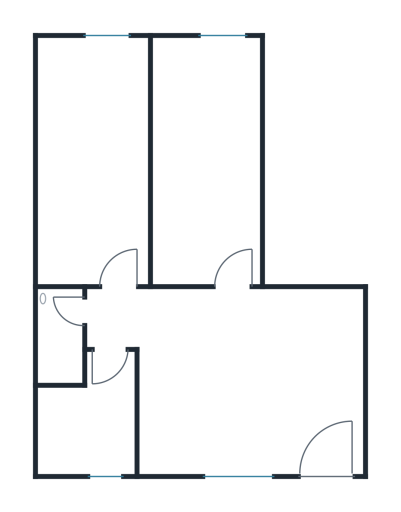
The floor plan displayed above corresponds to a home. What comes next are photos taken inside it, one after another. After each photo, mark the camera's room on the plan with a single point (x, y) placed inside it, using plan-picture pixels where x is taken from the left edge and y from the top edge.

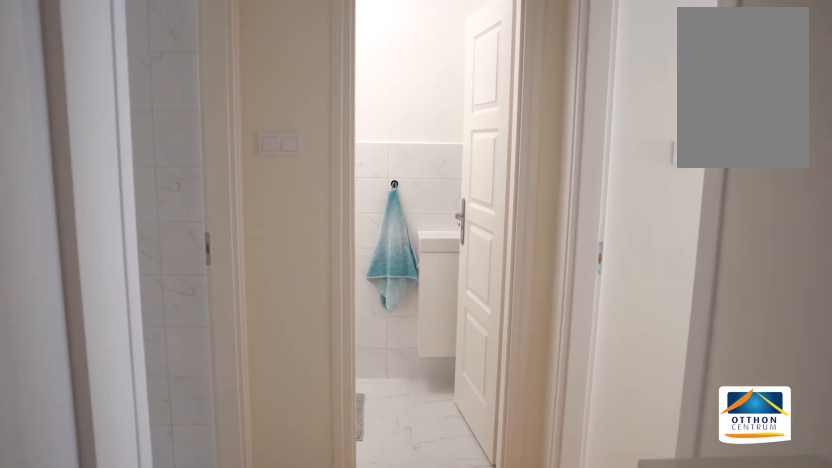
(140, 325)
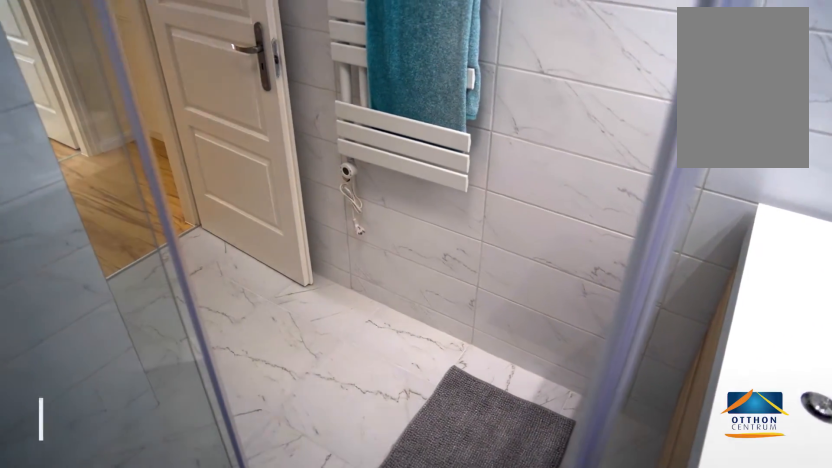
(90, 427)
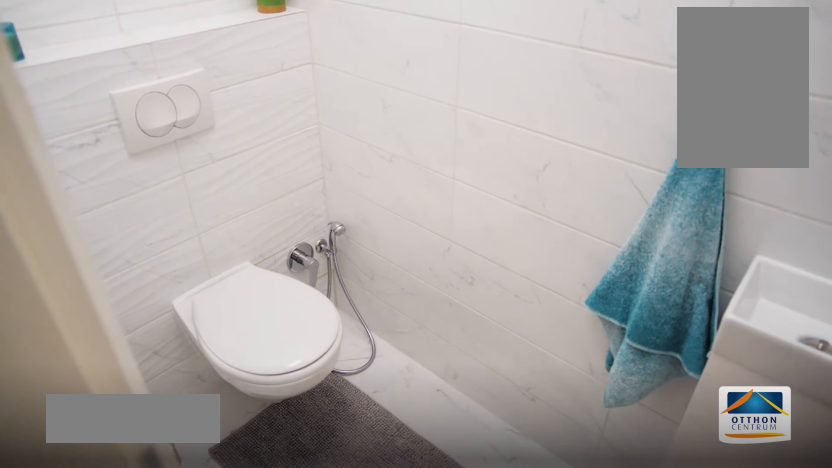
(62, 338)
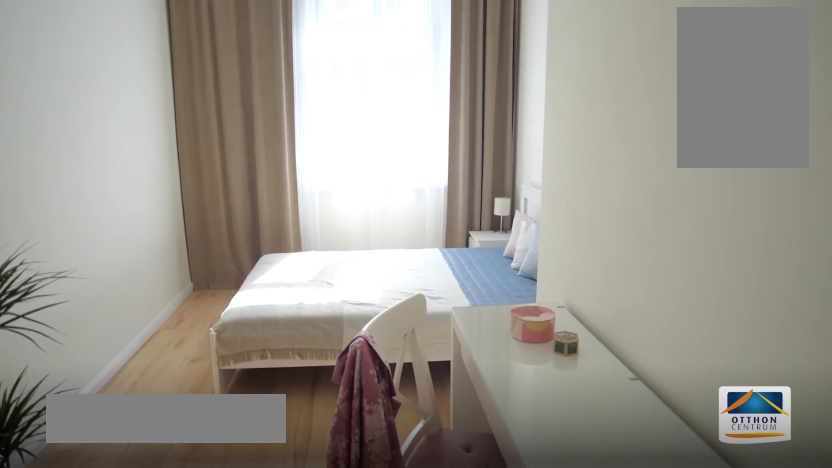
(93, 169)
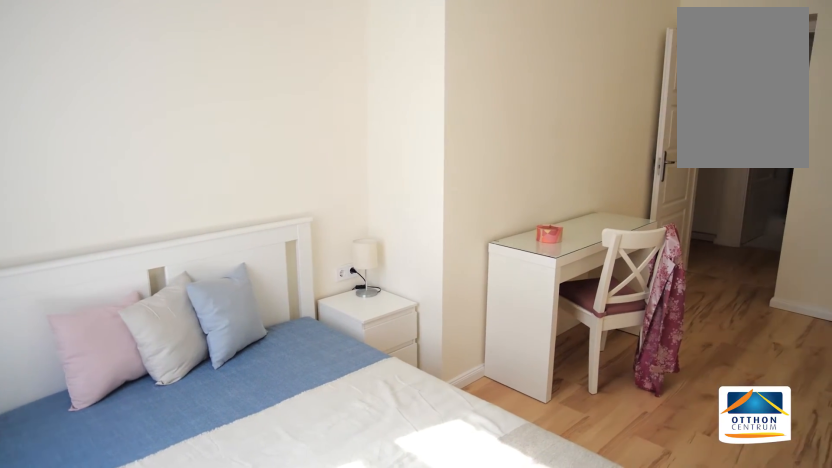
(92, 169)
